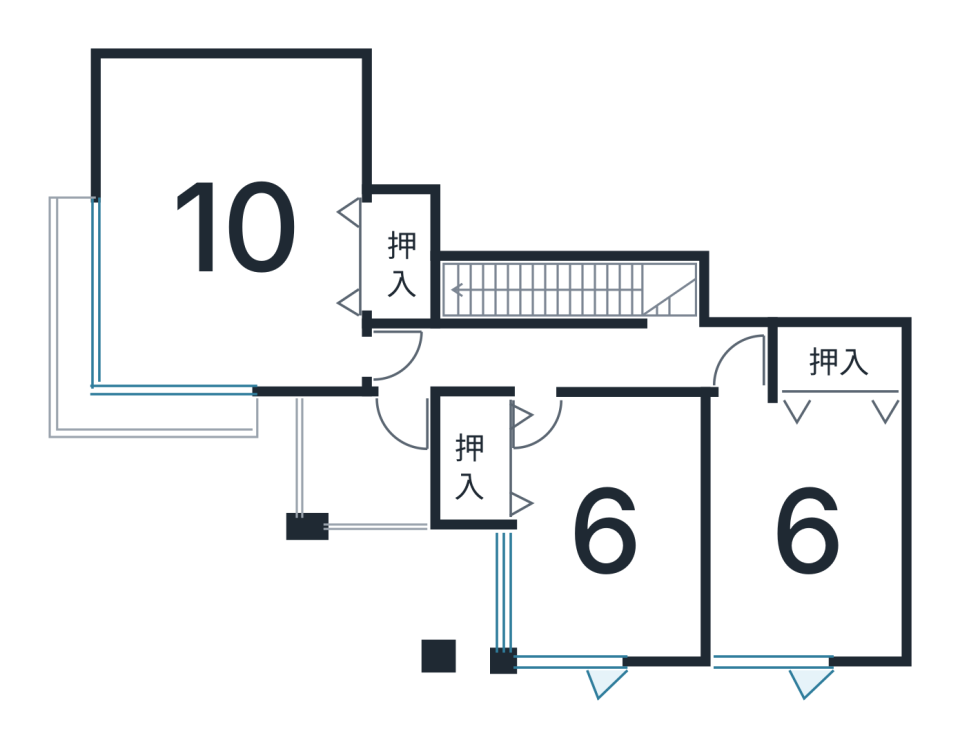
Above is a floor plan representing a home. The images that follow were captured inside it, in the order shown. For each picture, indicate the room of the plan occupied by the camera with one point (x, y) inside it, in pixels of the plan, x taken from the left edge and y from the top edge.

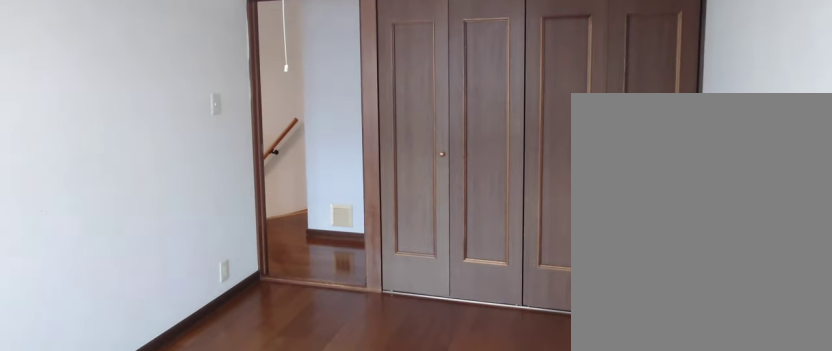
(810, 538)
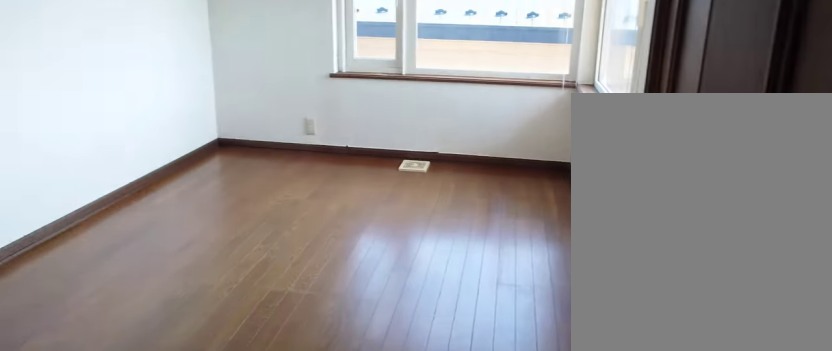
(585, 527)
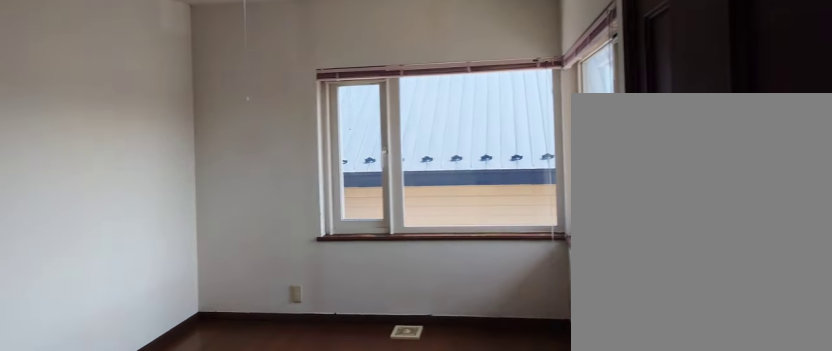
(585, 527)
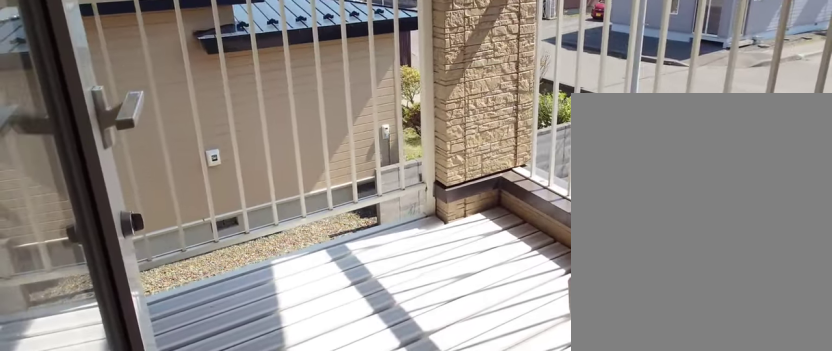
(356, 471)
